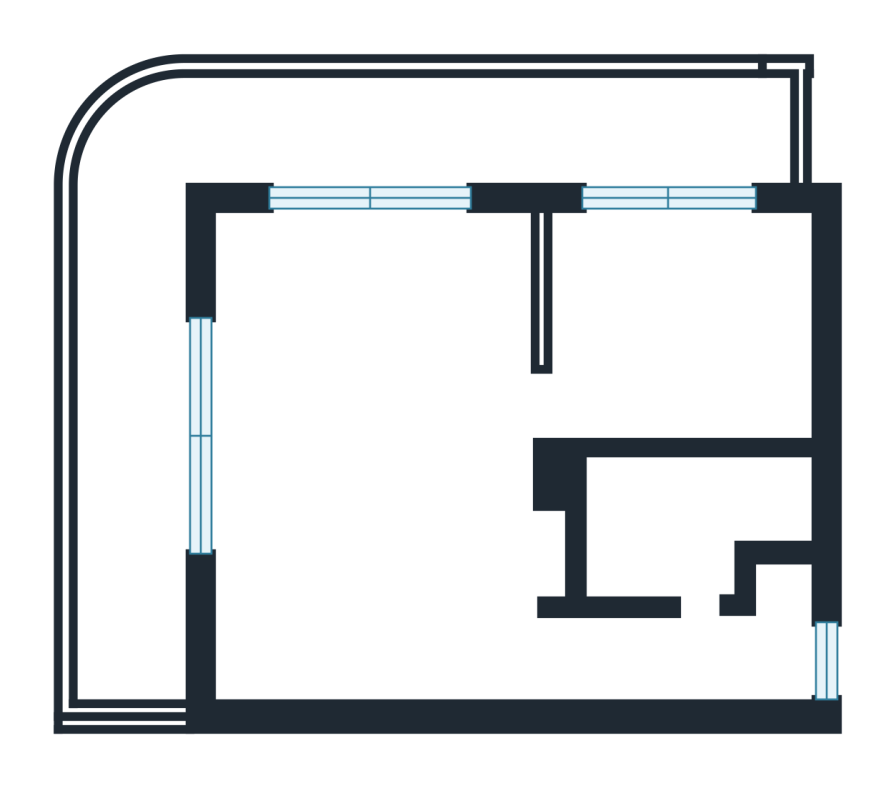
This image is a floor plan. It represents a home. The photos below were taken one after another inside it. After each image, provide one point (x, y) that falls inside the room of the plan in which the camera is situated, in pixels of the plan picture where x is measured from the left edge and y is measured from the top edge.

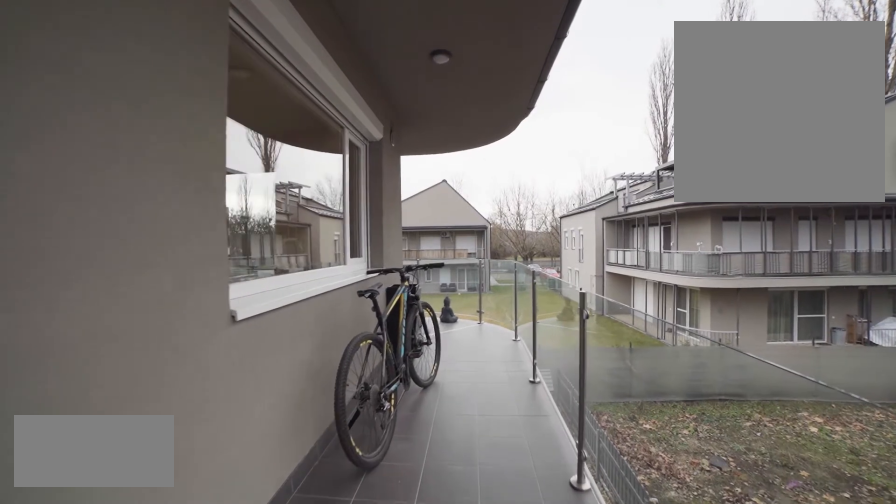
(371, 123)
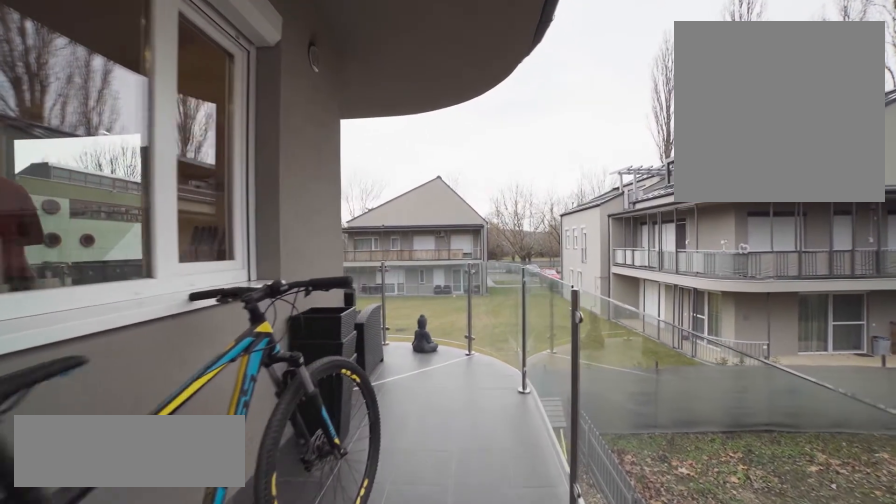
(372, 122)
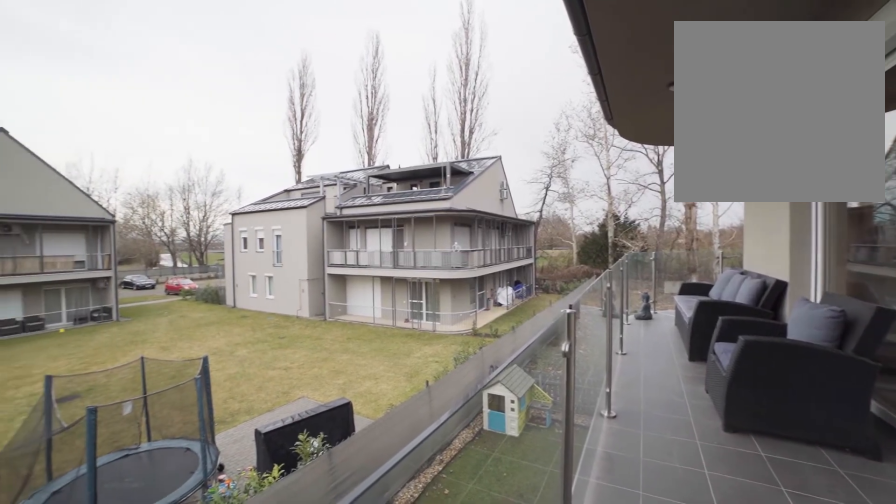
(136, 443)
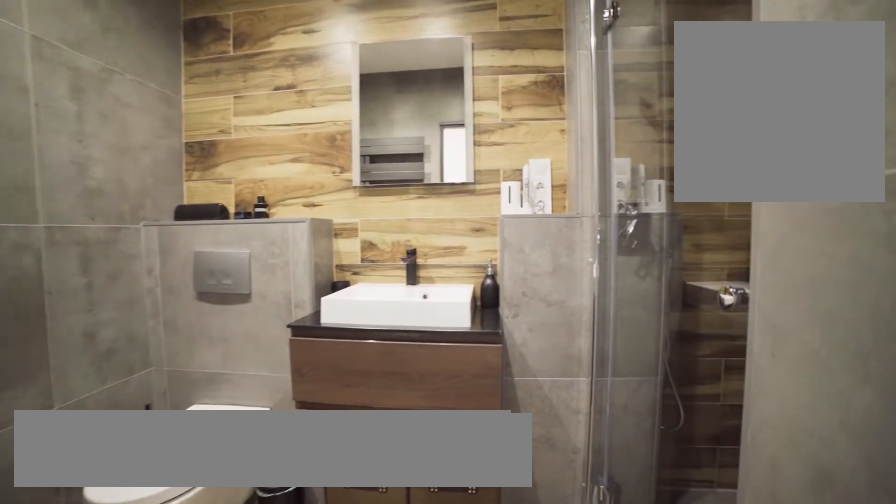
(663, 530)
